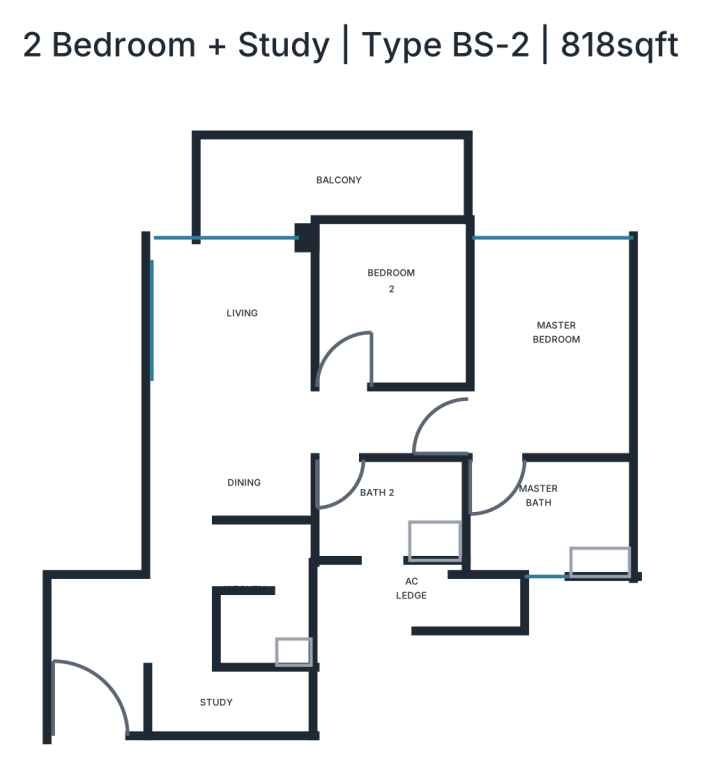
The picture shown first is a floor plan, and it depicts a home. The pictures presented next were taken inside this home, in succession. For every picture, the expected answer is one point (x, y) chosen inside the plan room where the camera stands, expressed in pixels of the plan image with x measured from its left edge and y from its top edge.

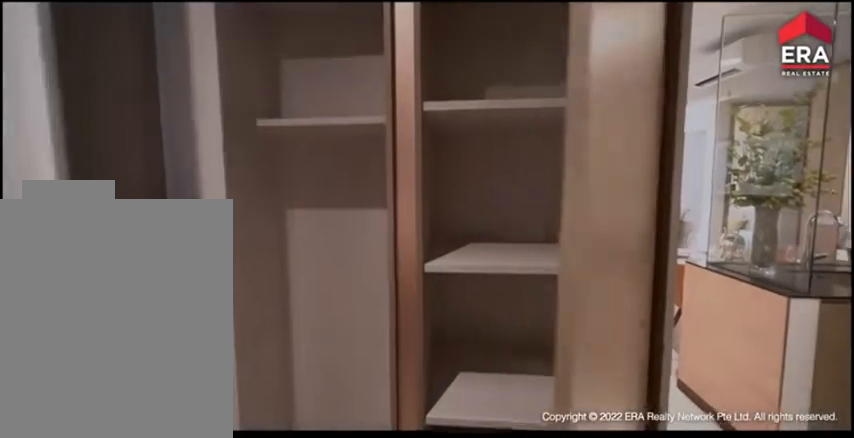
(100, 660)
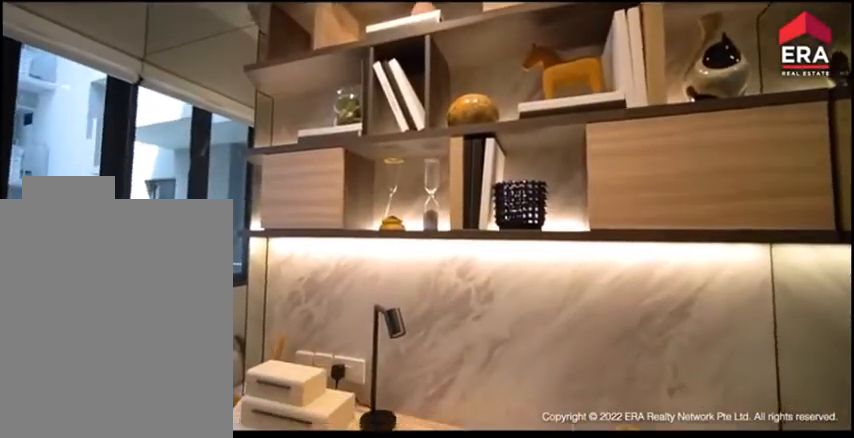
(227, 701)
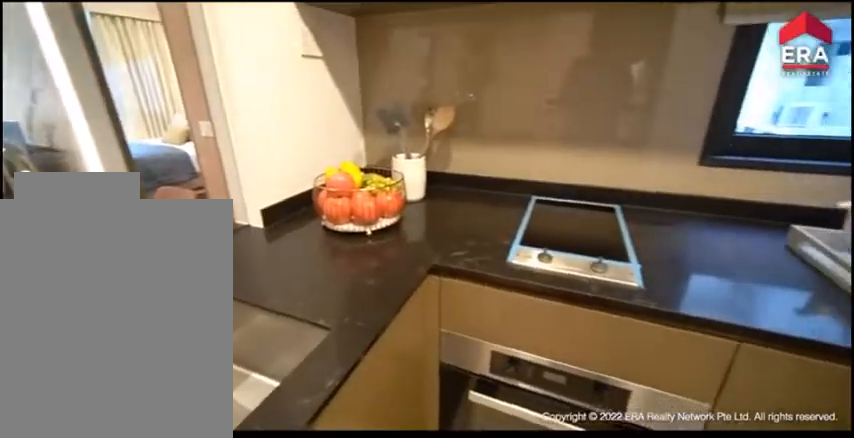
(261, 586)
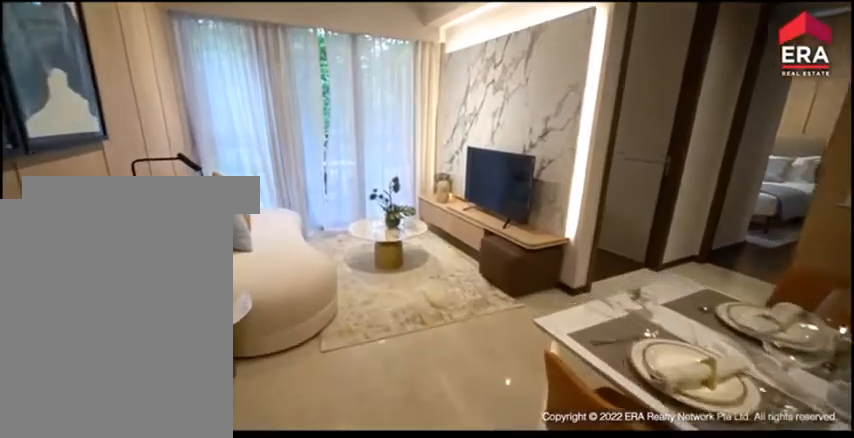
(228, 382)
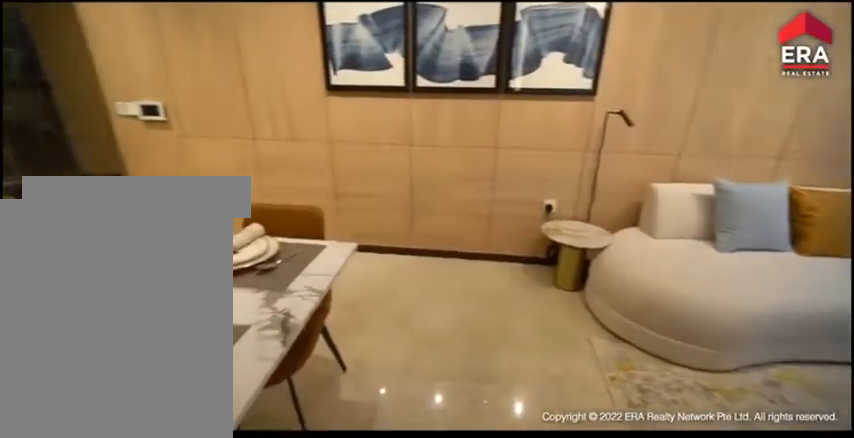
(228, 381)
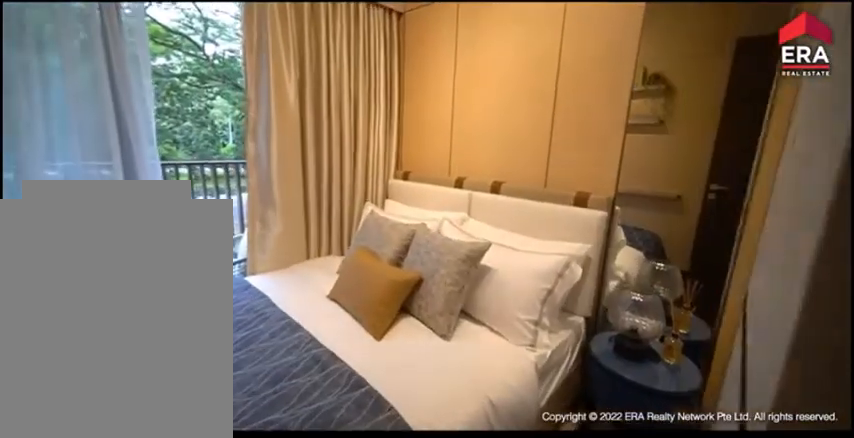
(388, 305)
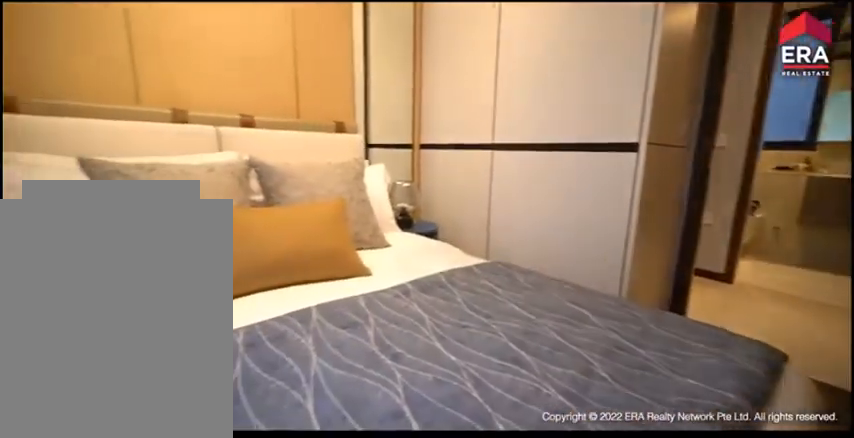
(388, 305)
